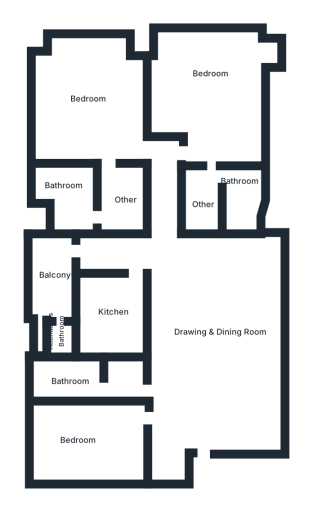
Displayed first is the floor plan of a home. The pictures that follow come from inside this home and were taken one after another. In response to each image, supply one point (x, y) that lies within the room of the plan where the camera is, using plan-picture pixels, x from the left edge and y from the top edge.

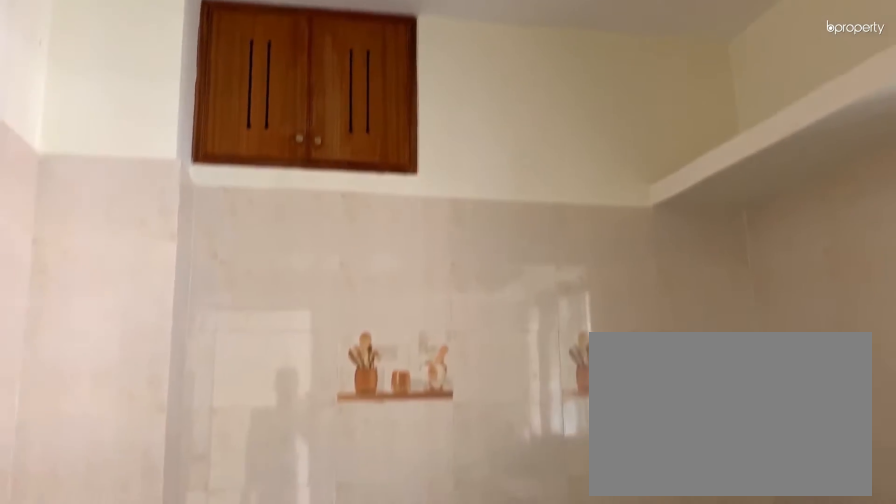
(115, 312)
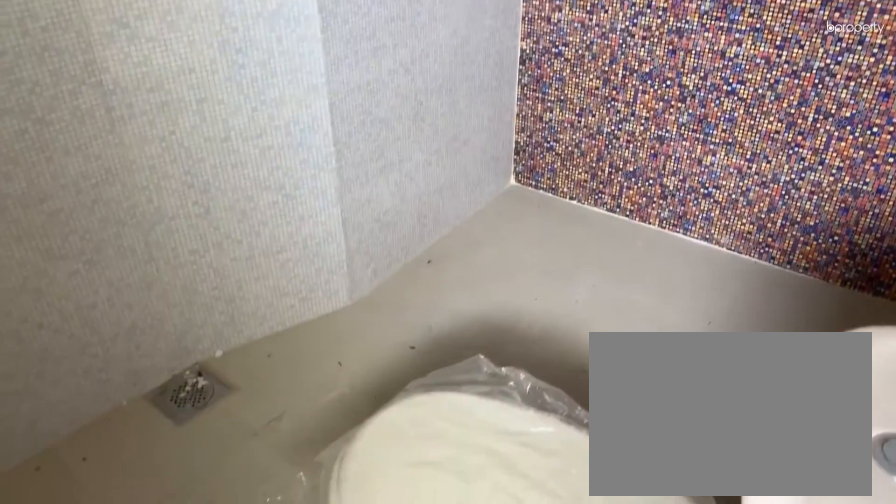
(245, 188)
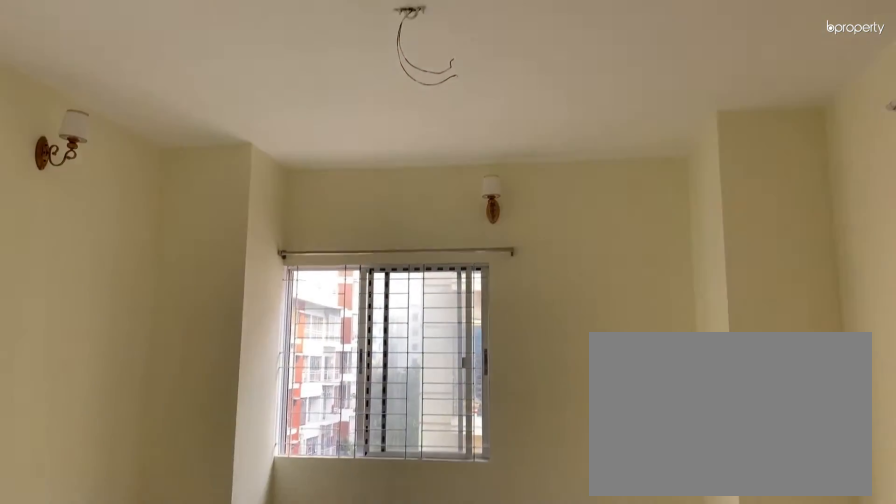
(99, 109)
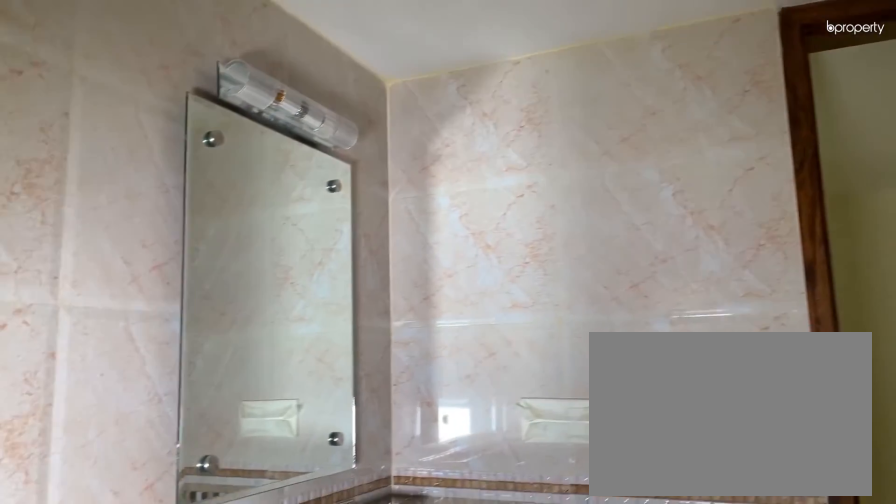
(70, 194)
